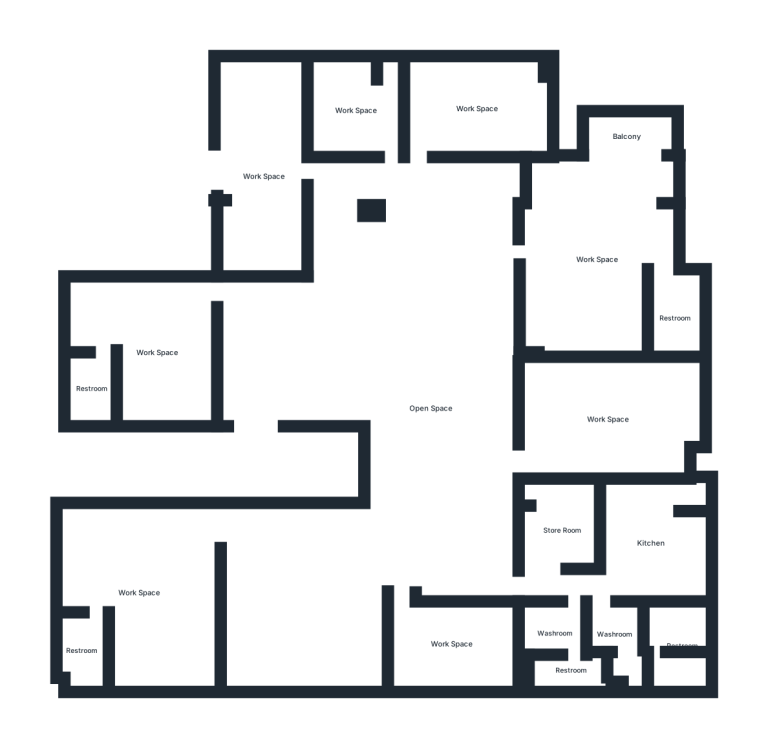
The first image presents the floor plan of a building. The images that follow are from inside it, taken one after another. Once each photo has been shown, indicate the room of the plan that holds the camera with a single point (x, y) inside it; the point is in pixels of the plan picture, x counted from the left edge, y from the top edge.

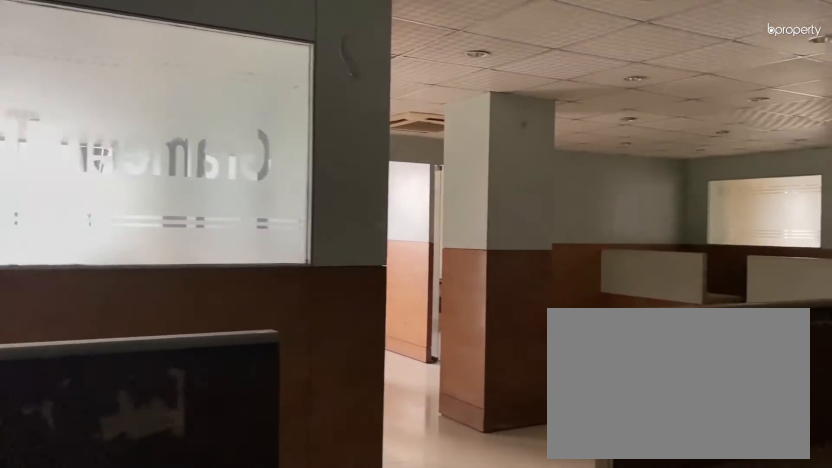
(338, 369)
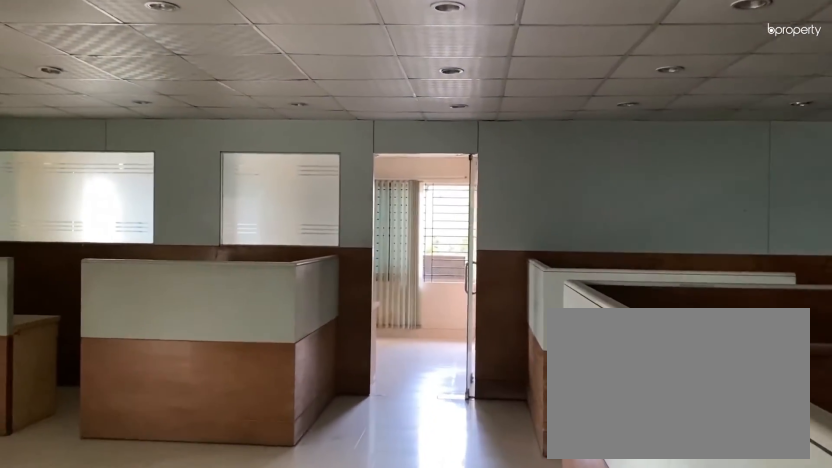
(338, 369)
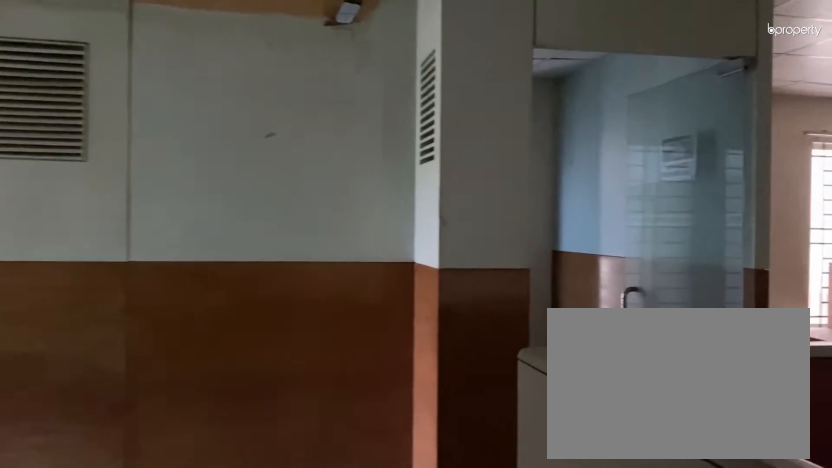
(438, 409)
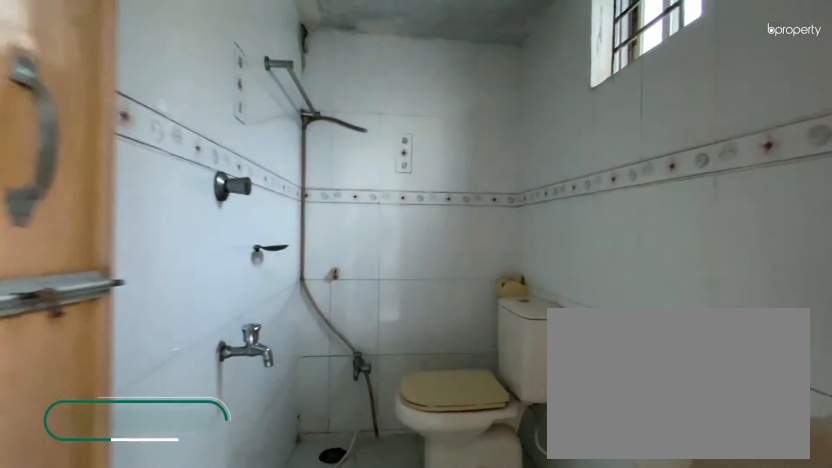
(96, 389)
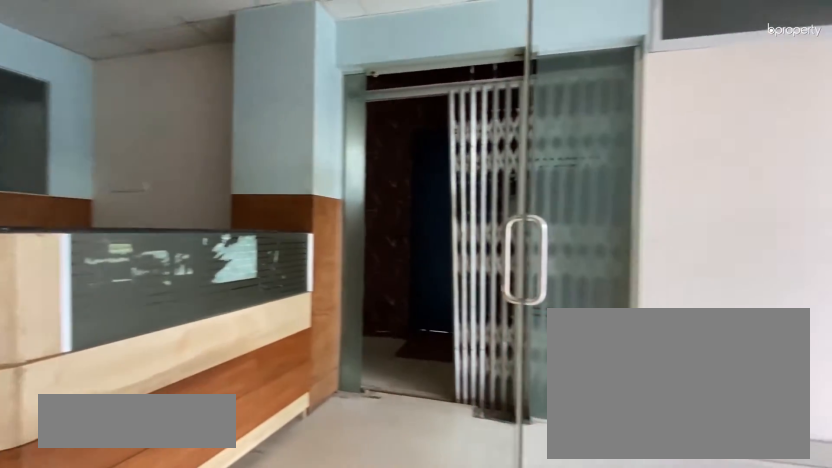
(262, 173)
